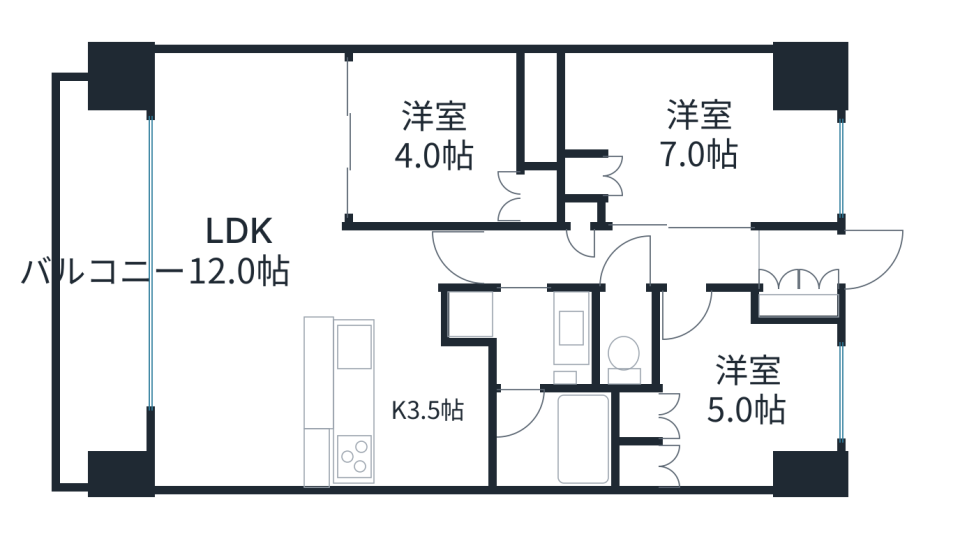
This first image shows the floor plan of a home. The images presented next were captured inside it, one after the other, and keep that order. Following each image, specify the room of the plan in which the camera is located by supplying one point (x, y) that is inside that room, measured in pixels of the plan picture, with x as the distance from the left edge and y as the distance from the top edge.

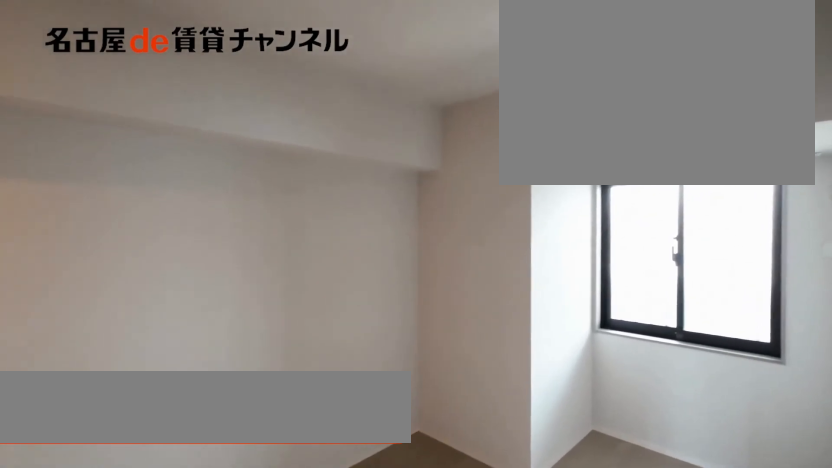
(699, 135)
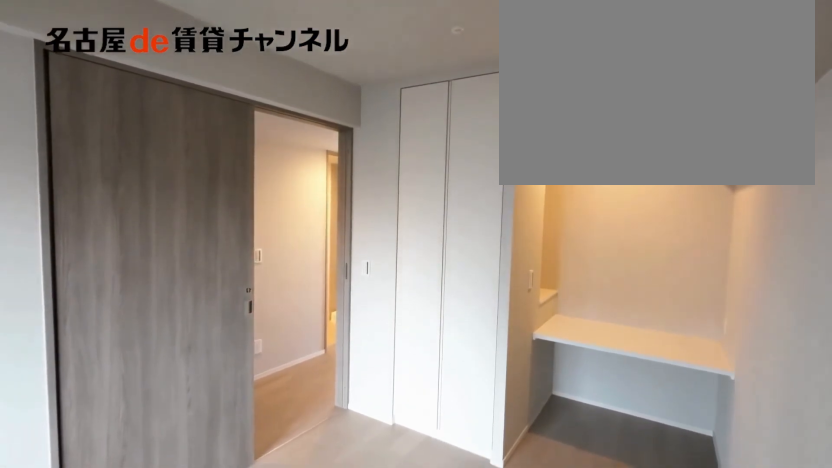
(699, 135)
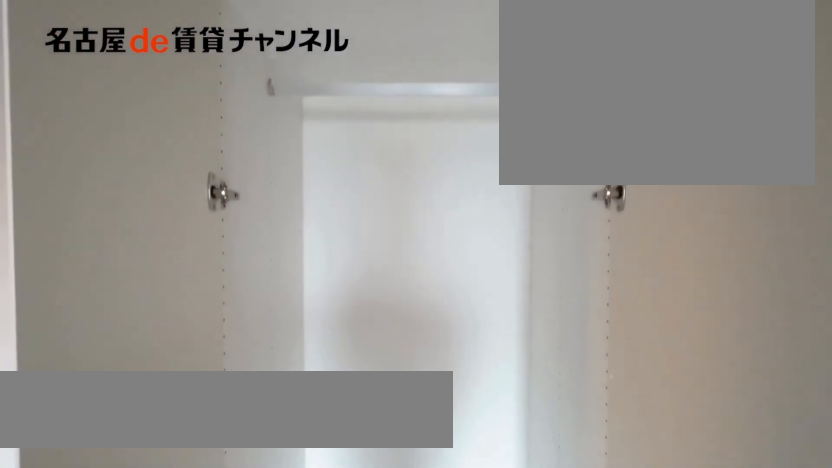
(580, 175)
